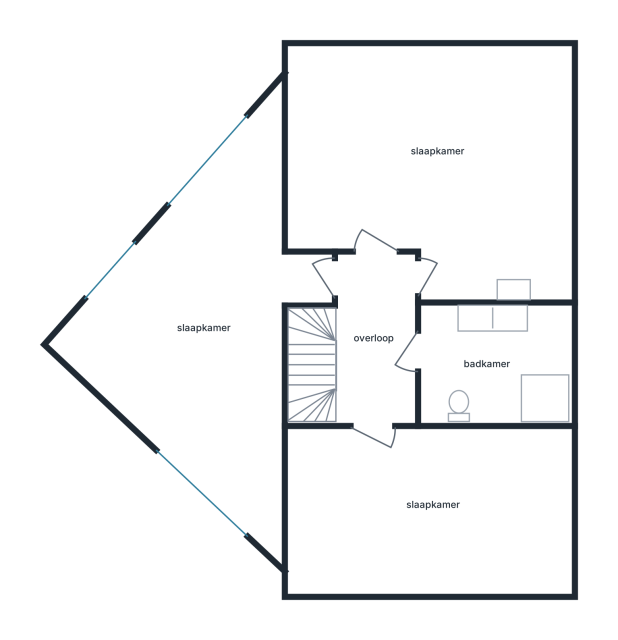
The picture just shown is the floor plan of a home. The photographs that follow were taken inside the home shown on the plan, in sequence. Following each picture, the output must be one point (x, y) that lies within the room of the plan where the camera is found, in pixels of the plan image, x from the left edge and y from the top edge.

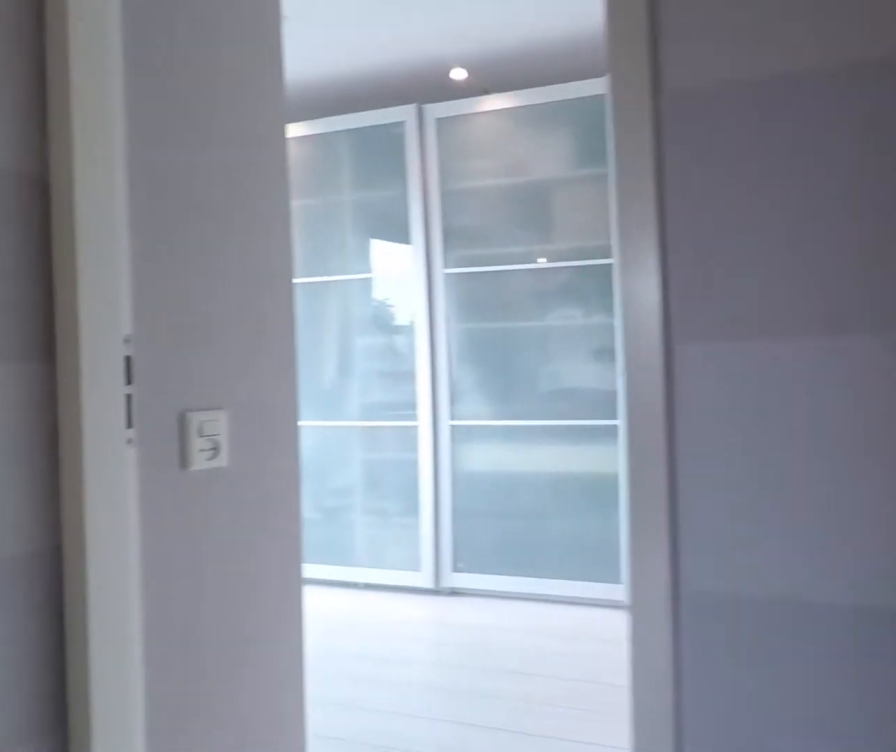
(403, 400)
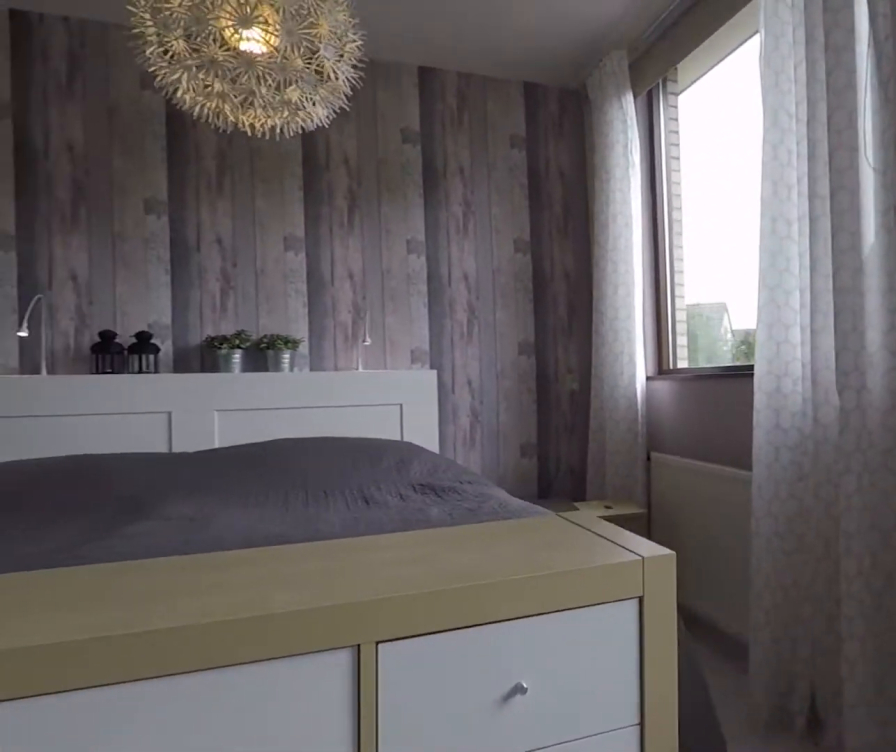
(567, 175)
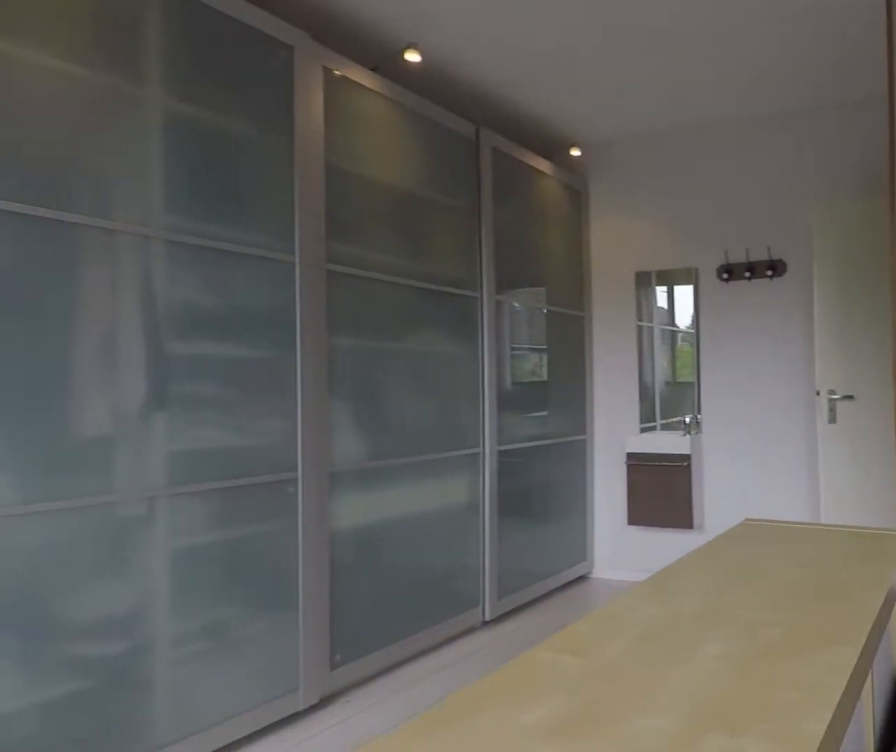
(567, 175)
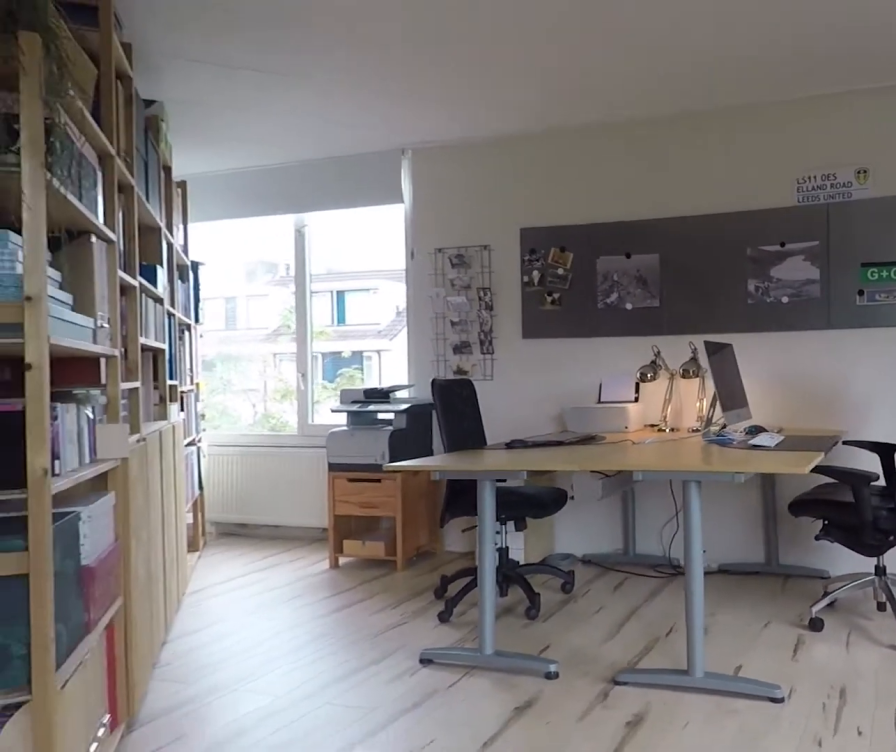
(214, 437)
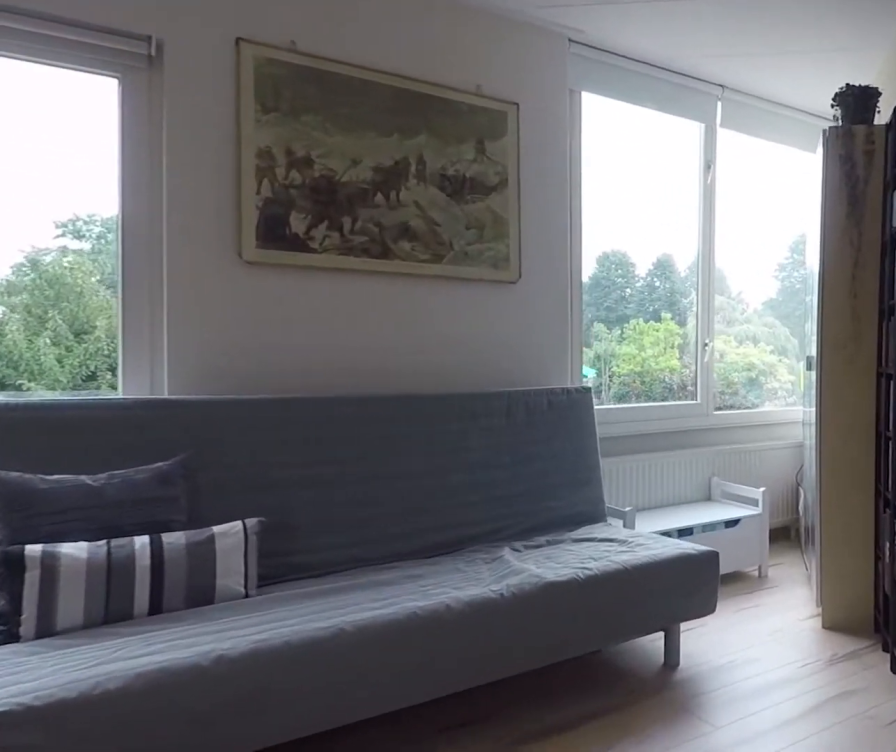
(214, 437)
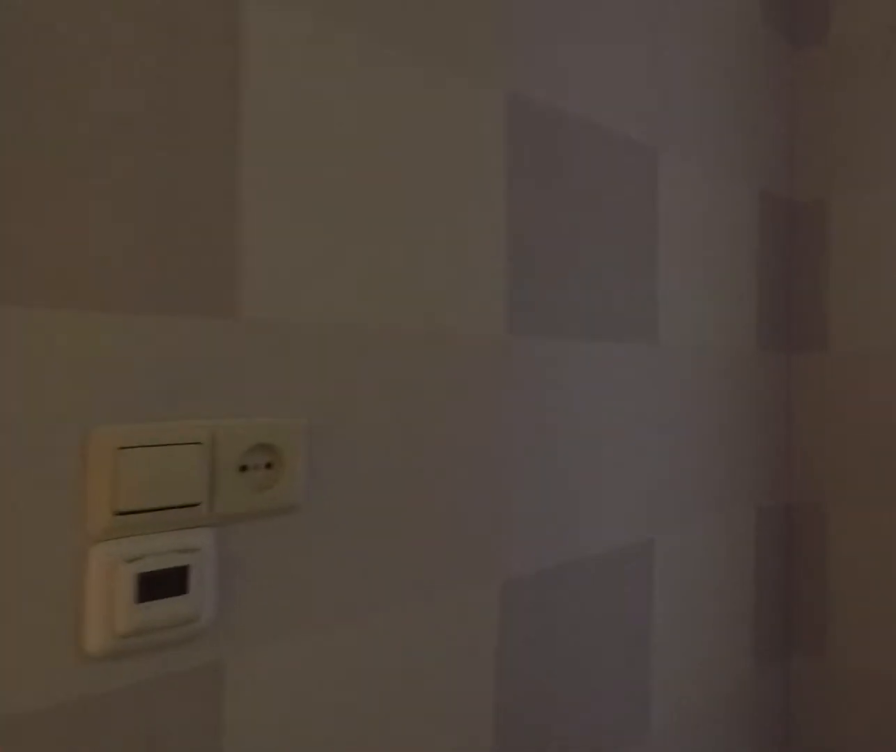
(402, 403)
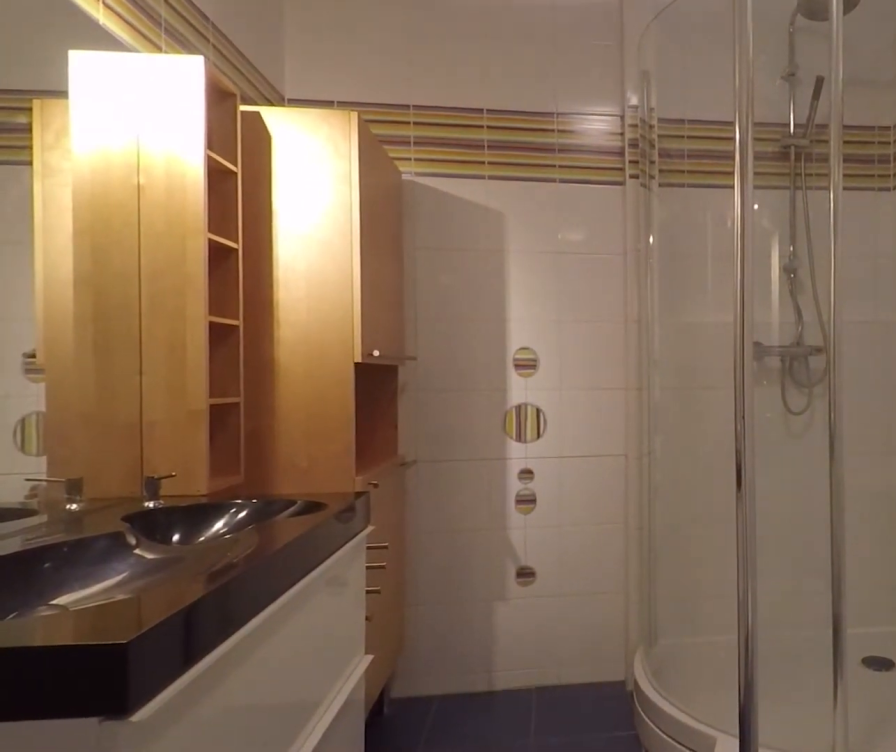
(496, 363)
